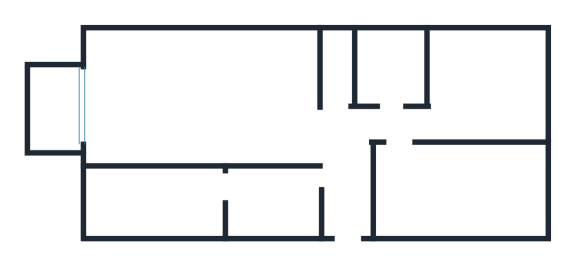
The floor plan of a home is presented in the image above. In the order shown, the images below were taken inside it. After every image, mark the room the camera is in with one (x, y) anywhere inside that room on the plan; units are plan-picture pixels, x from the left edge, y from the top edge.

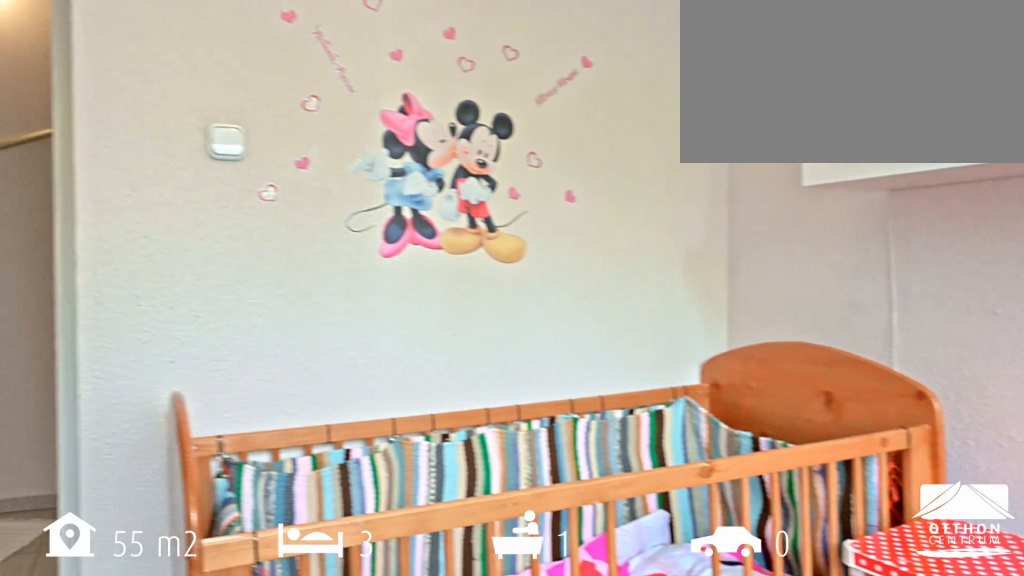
(481, 82)
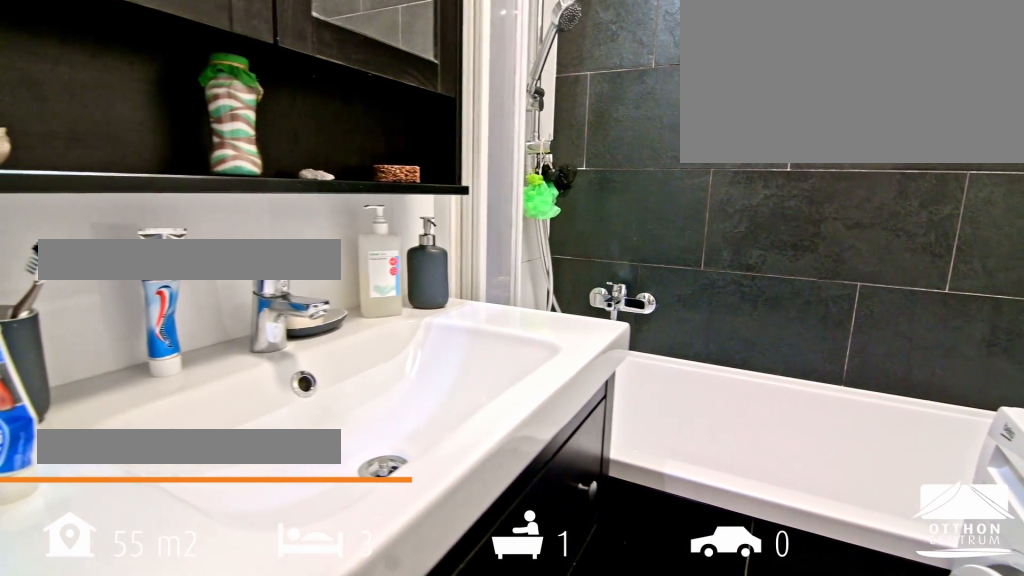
(390, 66)
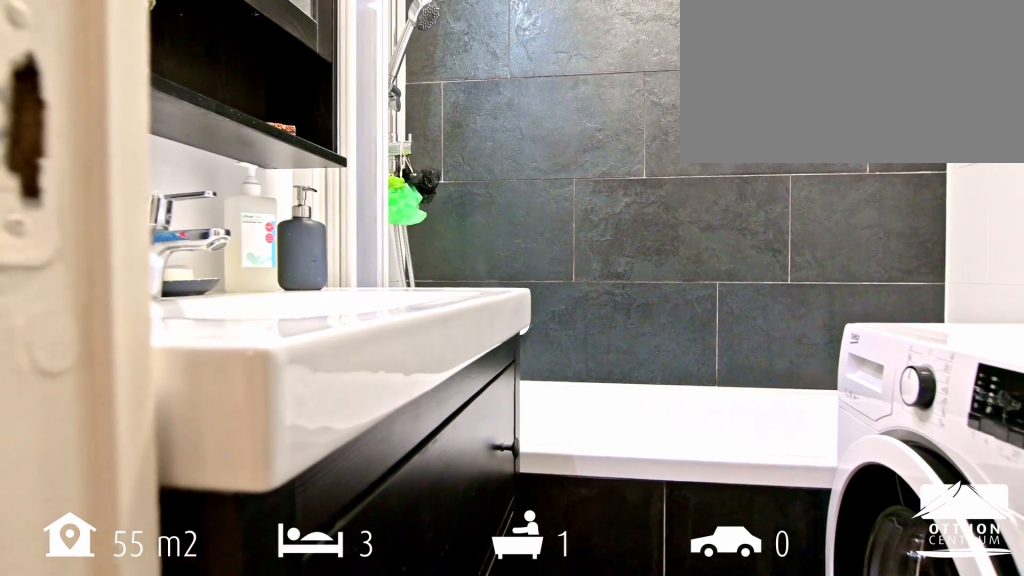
(390, 66)
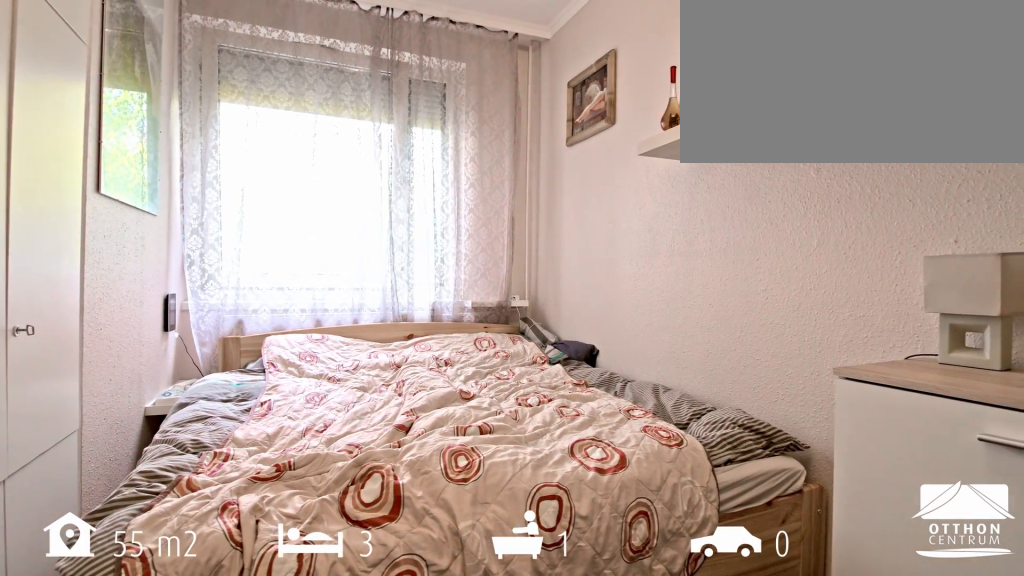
(463, 187)
